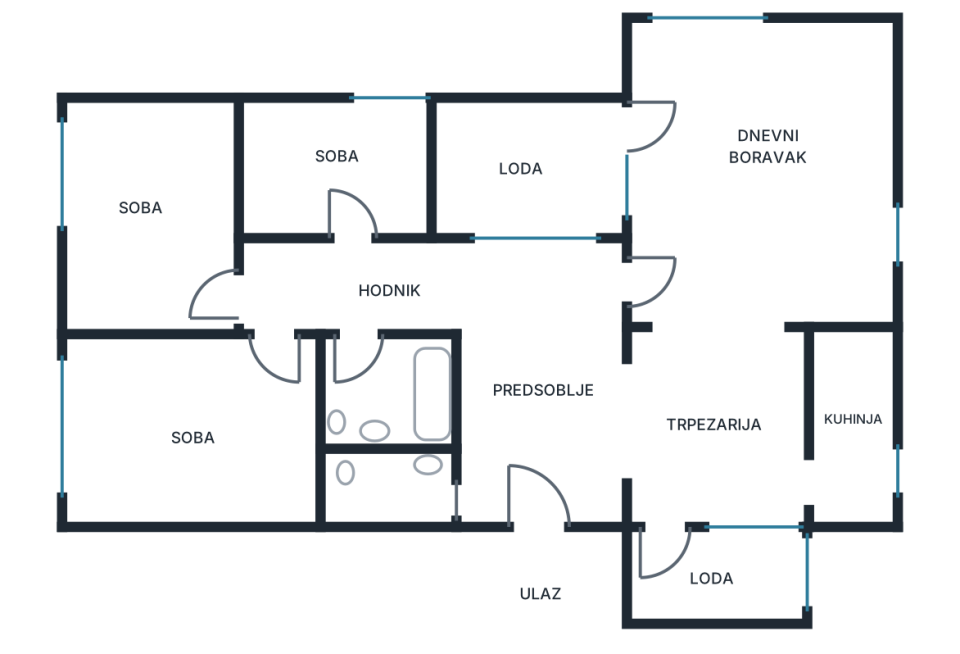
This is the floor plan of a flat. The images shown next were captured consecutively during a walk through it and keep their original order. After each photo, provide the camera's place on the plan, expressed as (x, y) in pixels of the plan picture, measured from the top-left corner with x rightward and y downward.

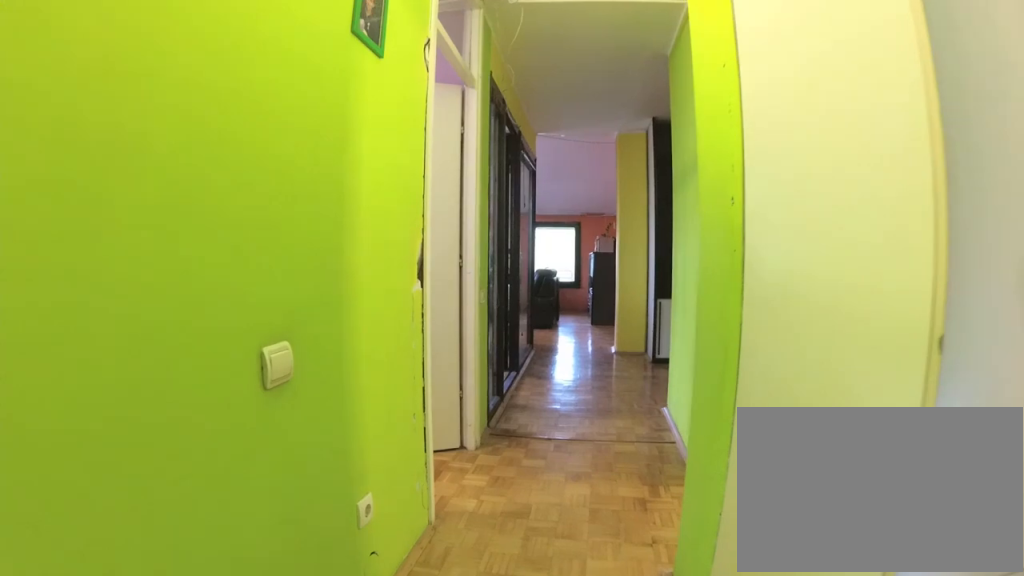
(217, 283)
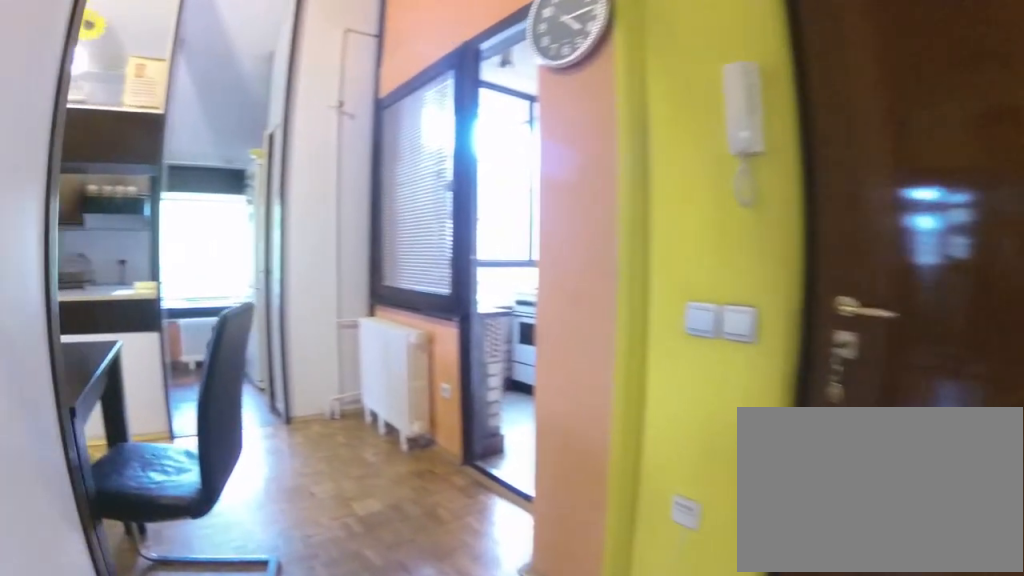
(573, 420)
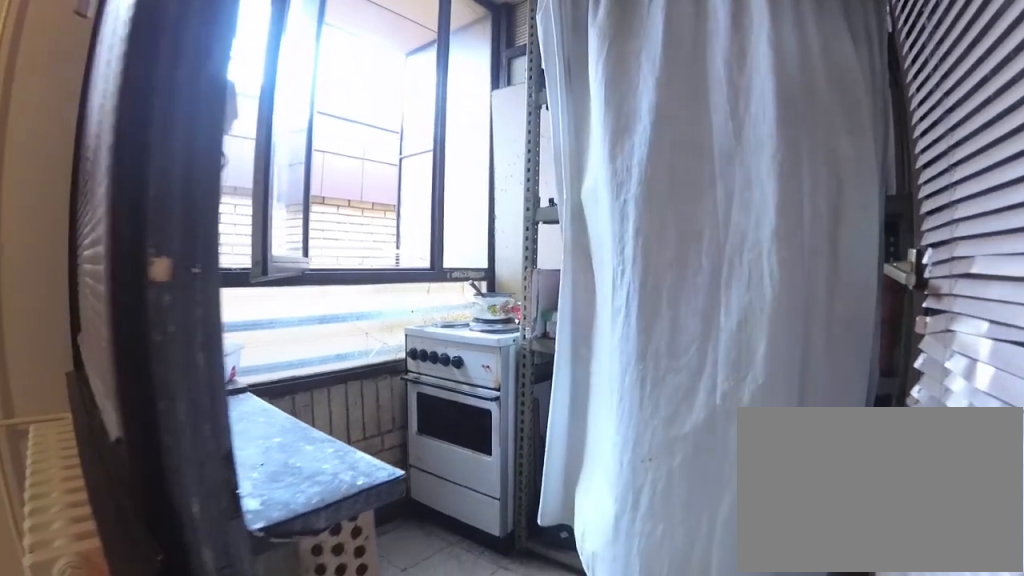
(656, 518)
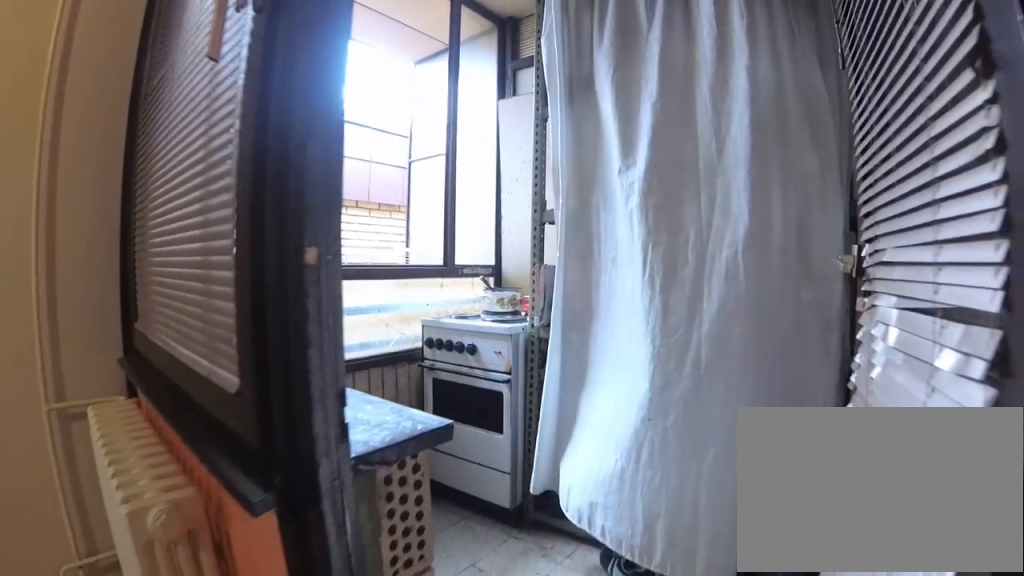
(650, 511)
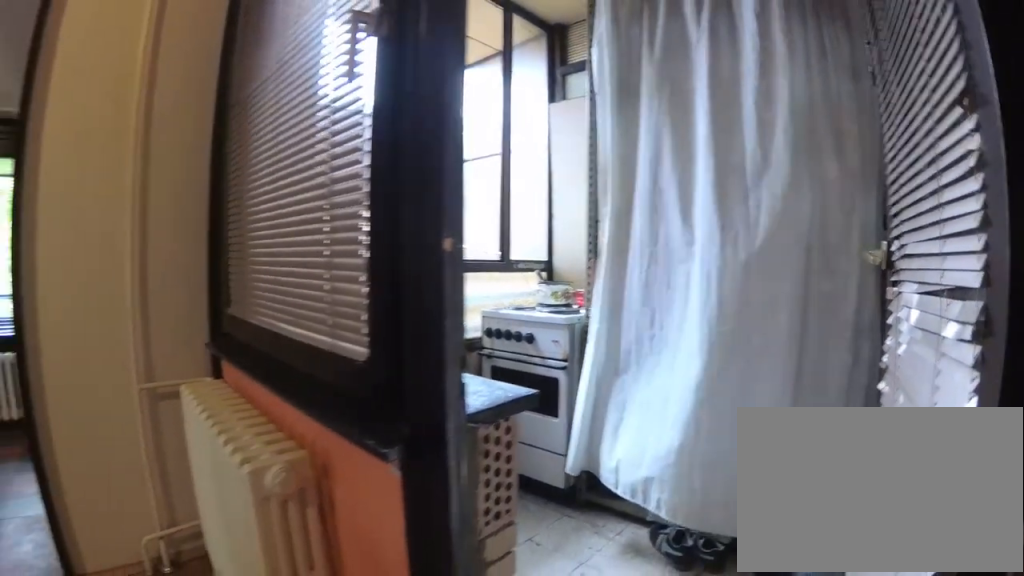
(644, 506)
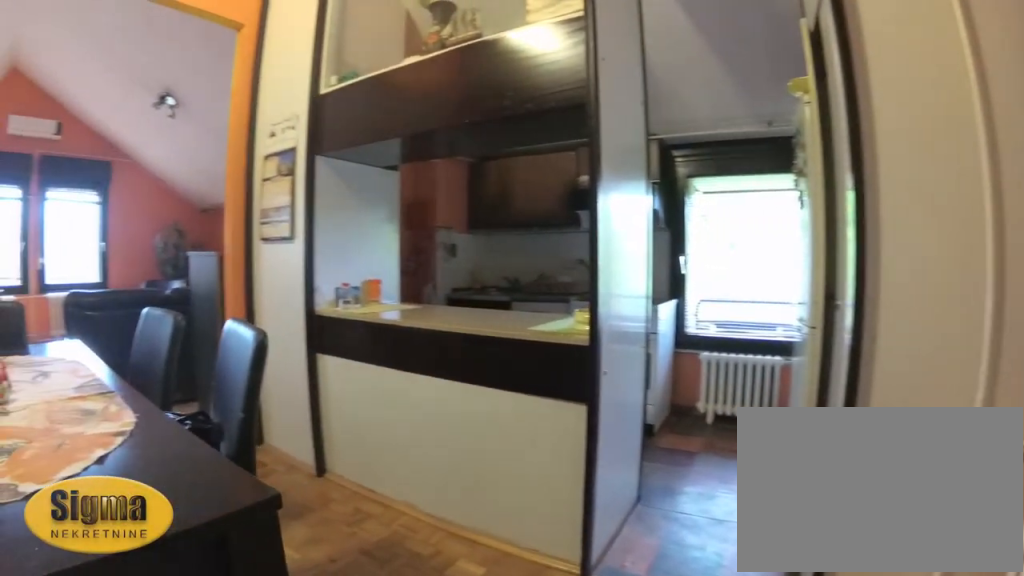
(667, 491)
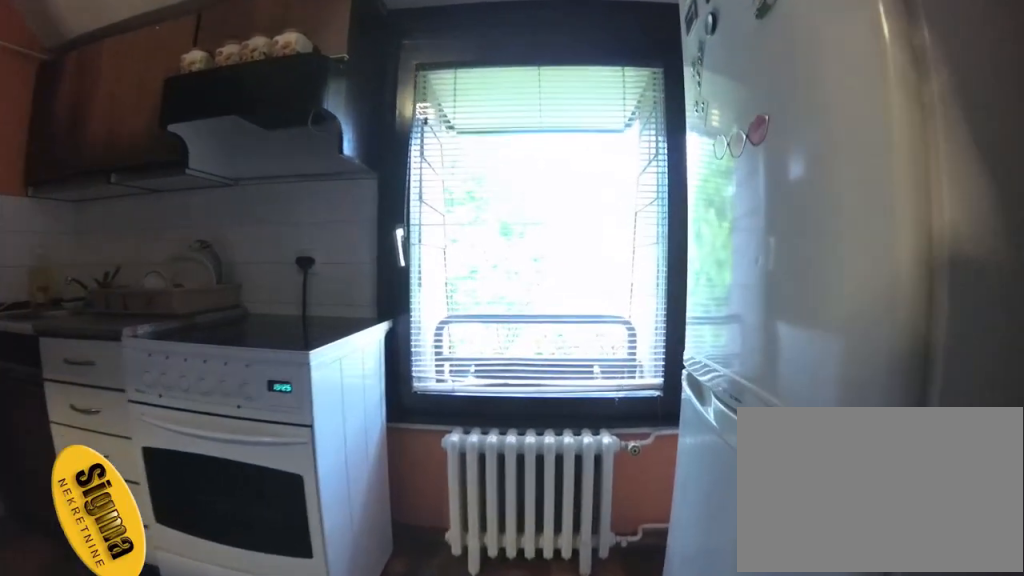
(777, 494)
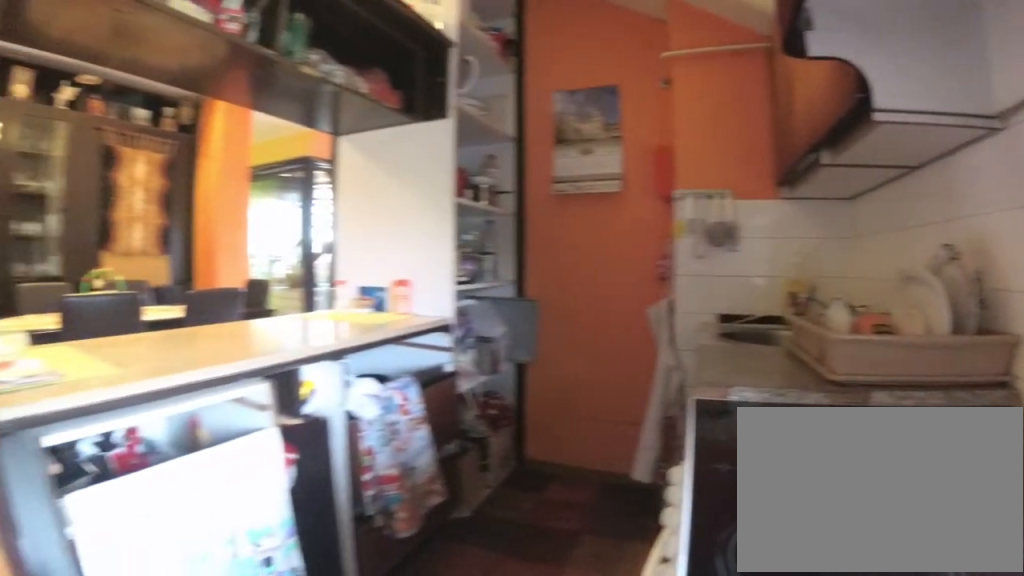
(856, 520)
